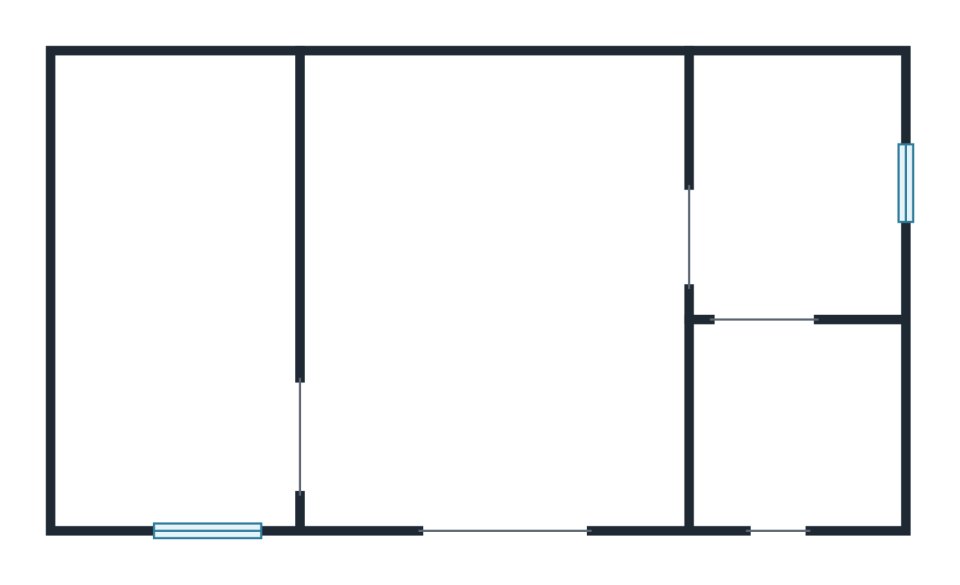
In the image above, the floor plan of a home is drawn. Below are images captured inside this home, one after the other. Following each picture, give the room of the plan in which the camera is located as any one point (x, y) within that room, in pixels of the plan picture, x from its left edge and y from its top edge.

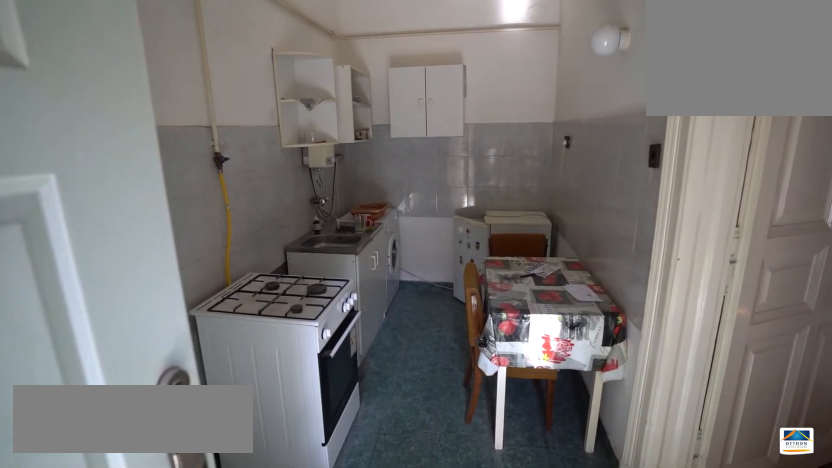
(167, 367)
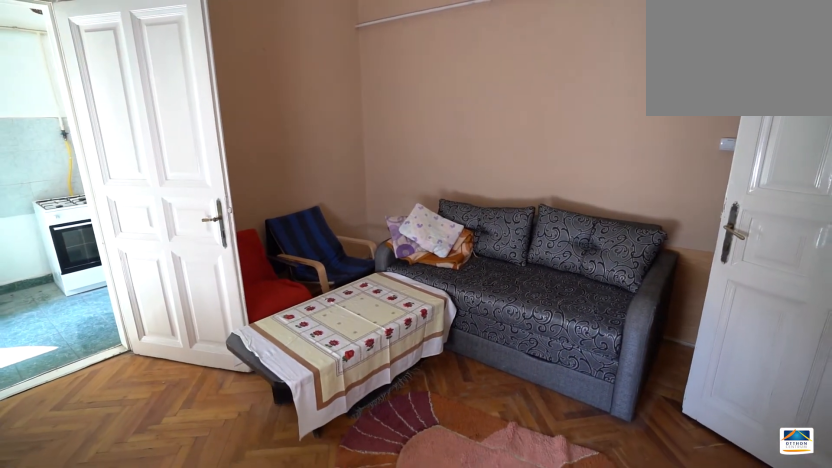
(492, 292)
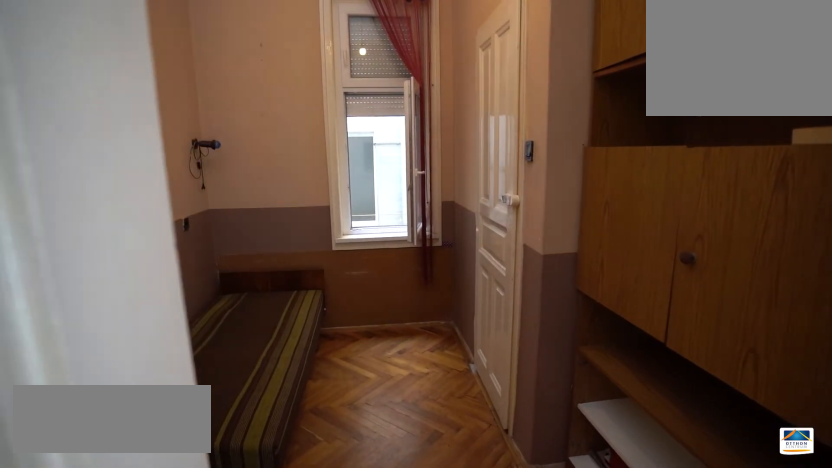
(794, 187)
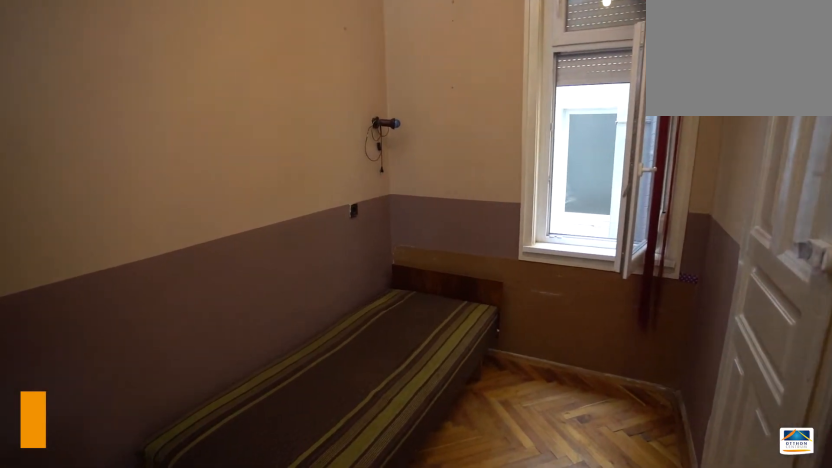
(793, 187)
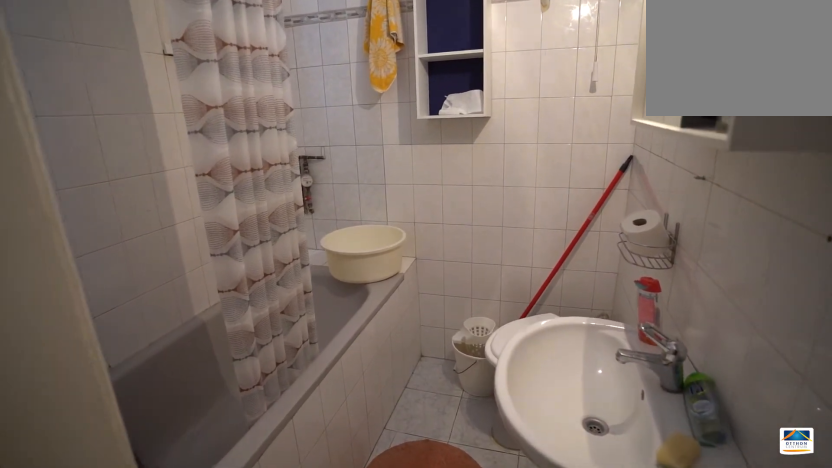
(794, 433)
